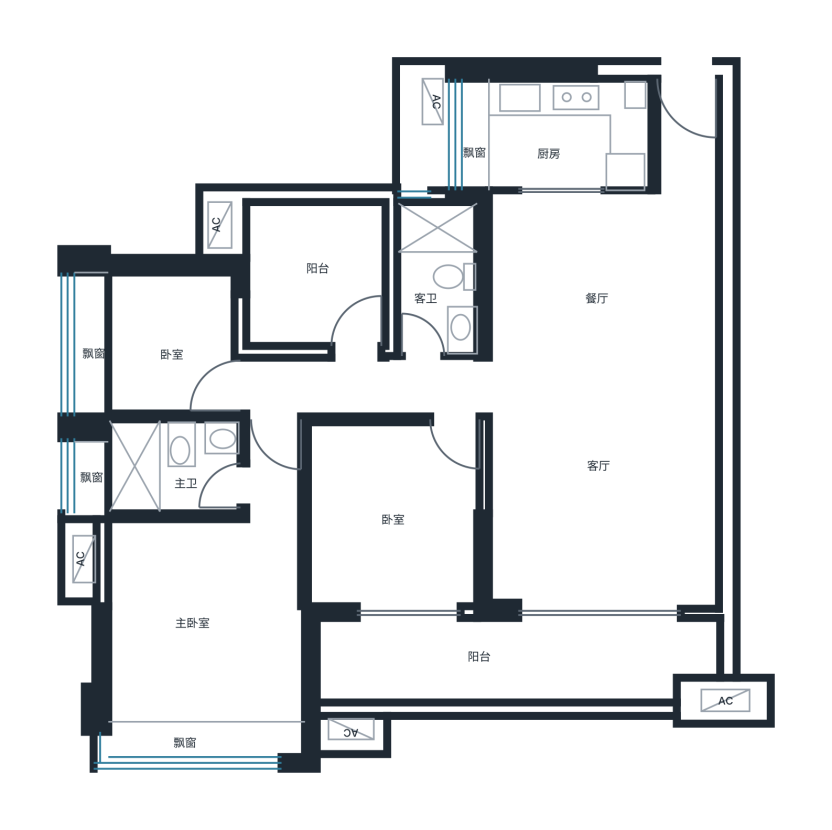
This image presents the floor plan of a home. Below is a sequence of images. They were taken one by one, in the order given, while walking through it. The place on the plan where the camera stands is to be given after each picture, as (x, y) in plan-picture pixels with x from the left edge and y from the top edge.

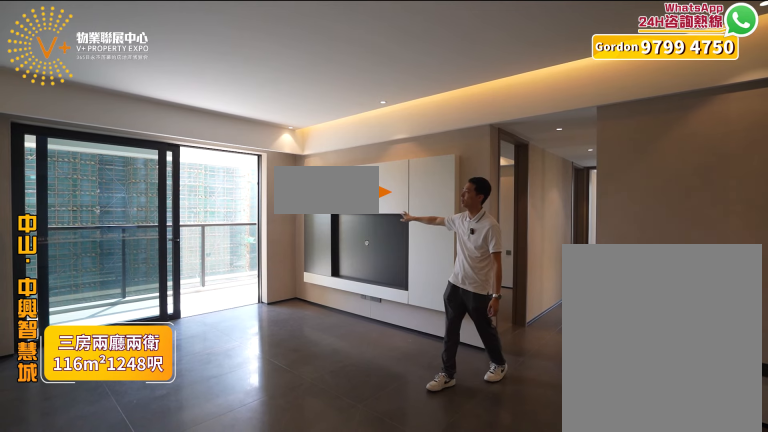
(660, 420)
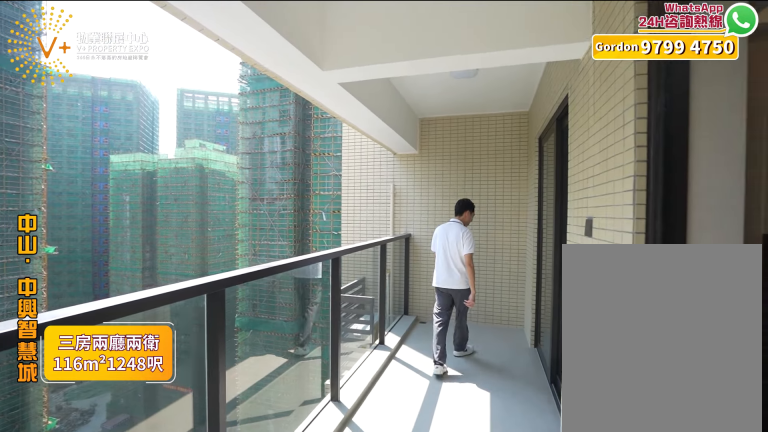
(588, 642)
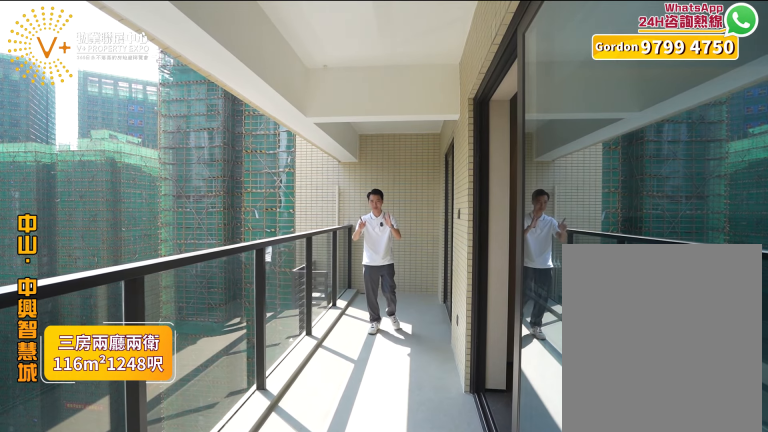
(588, 629)
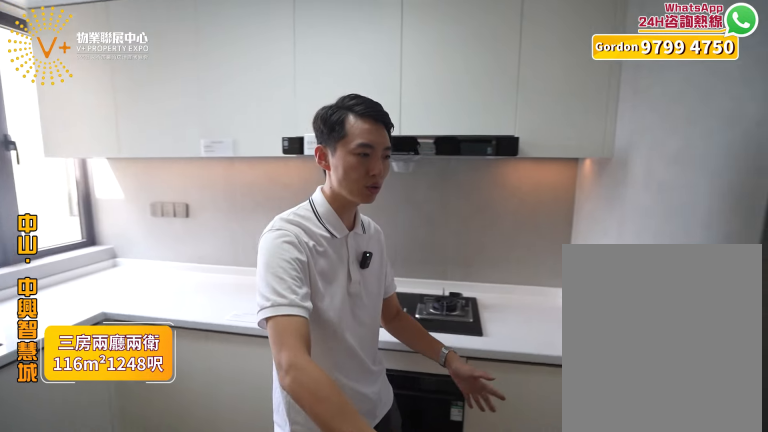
(564, 140)
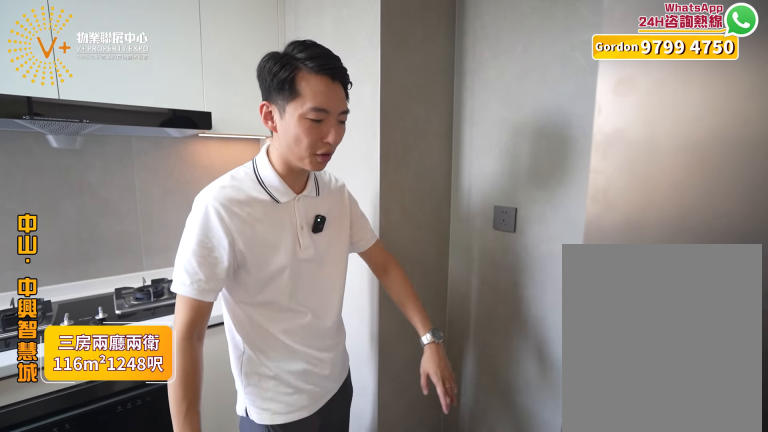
(570, 143)
